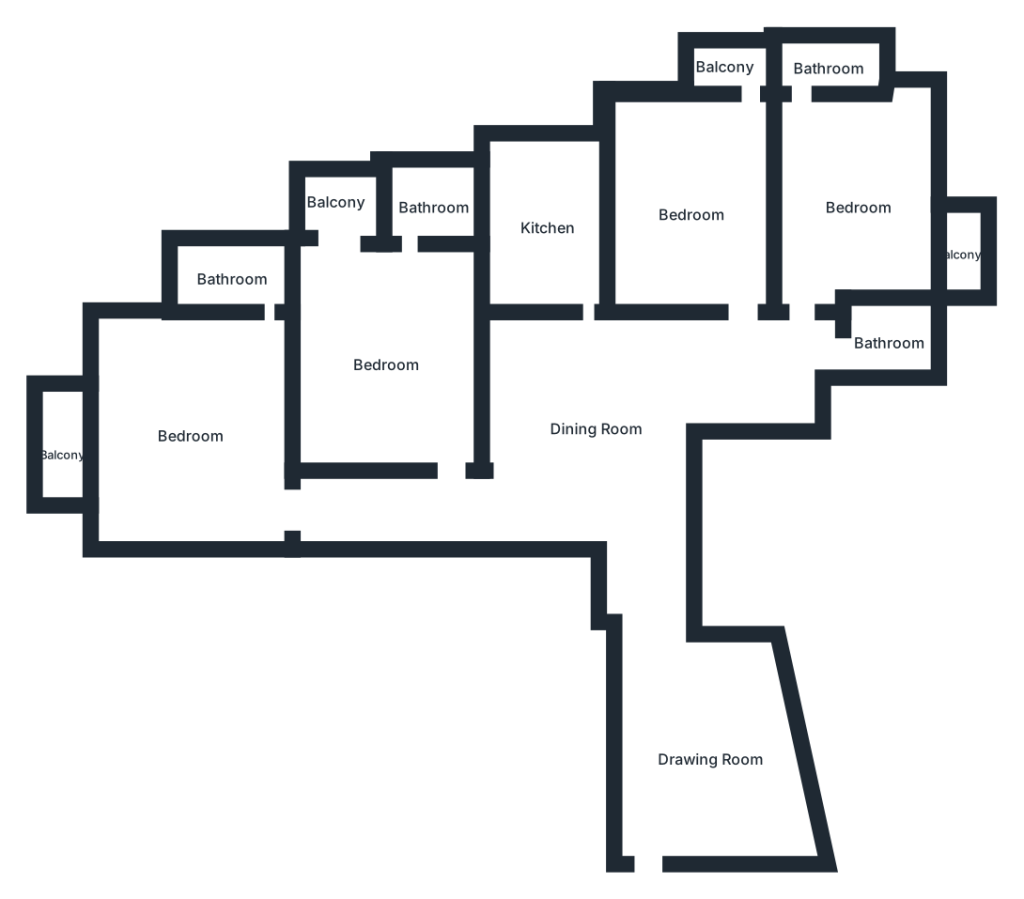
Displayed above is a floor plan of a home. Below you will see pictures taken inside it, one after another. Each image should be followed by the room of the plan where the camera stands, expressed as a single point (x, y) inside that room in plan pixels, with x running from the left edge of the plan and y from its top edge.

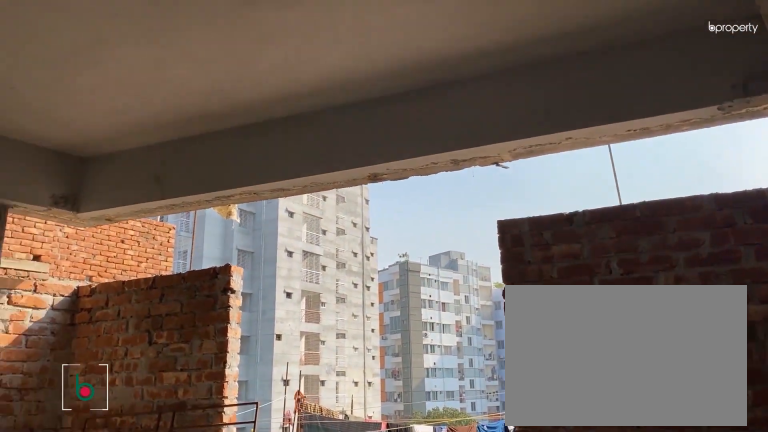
(712, 758)
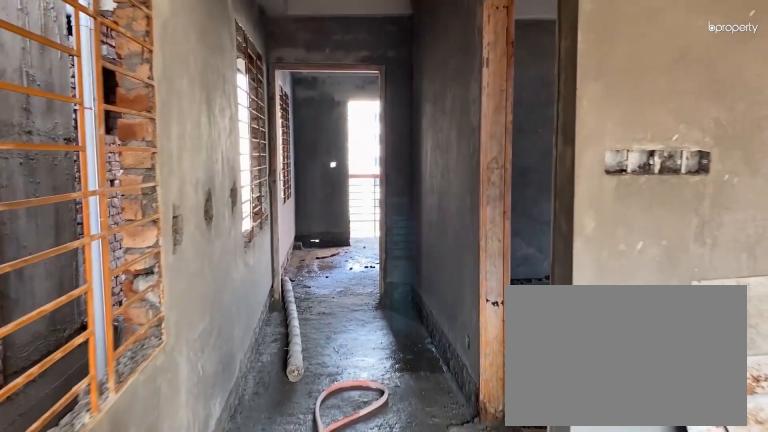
(594, 425)
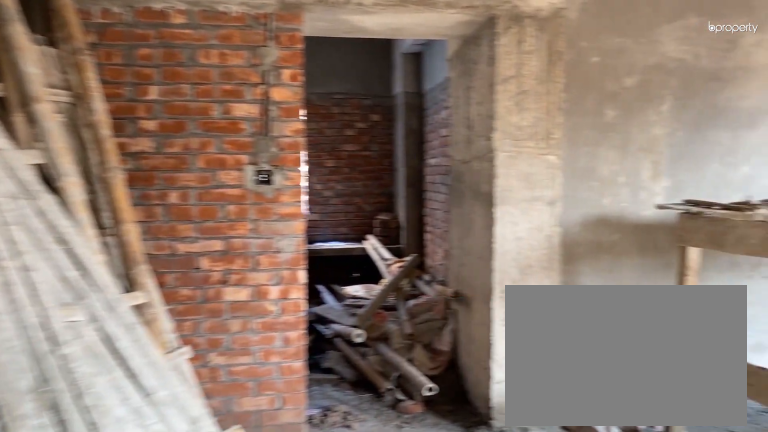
(593, 426)
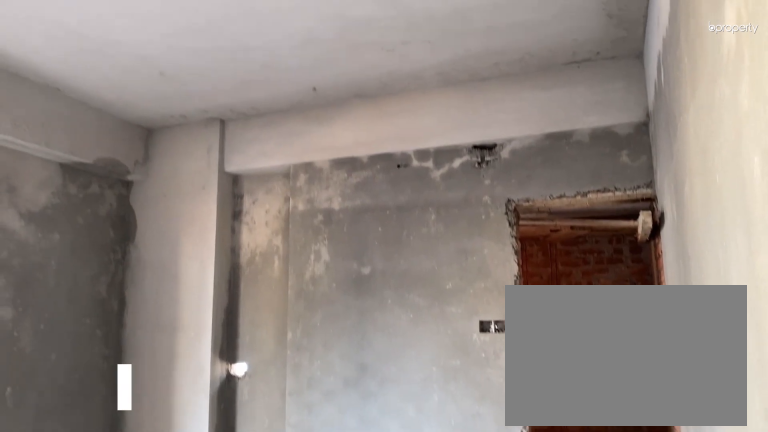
(190, 436)
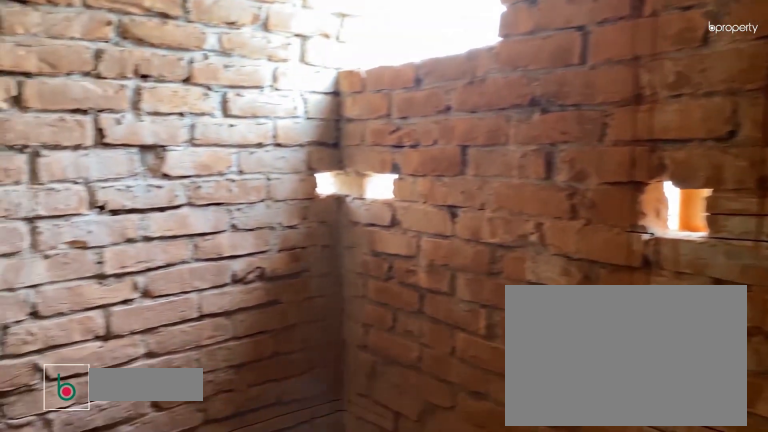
(234, 276)
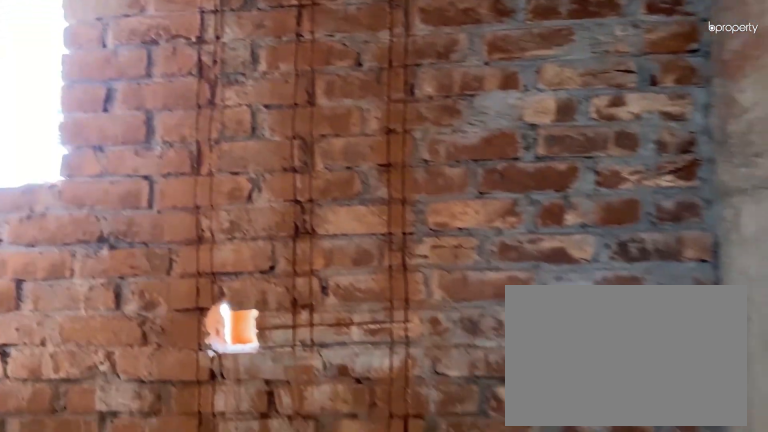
(234, 276)
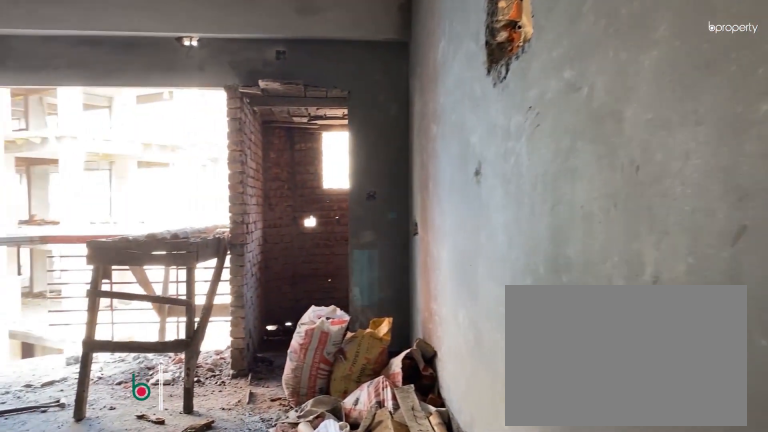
(389, 404)
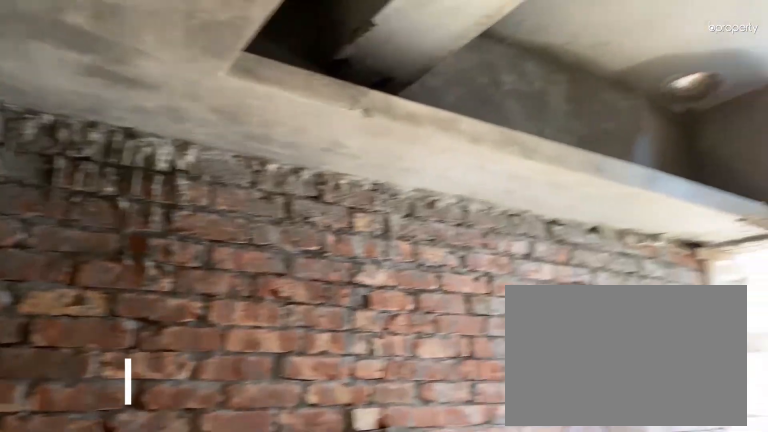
(548, 224)
